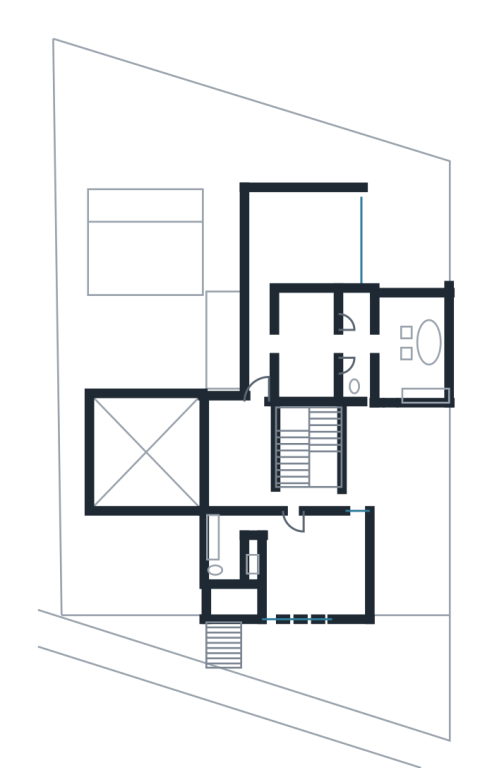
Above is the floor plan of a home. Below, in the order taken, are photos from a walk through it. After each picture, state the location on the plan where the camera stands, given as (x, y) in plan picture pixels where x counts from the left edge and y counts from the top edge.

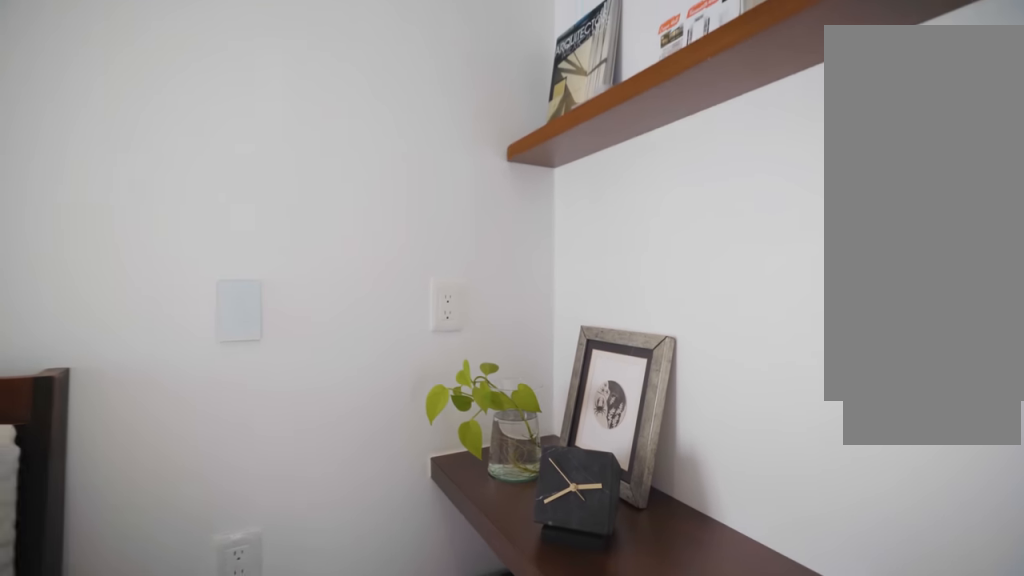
(333, 594)
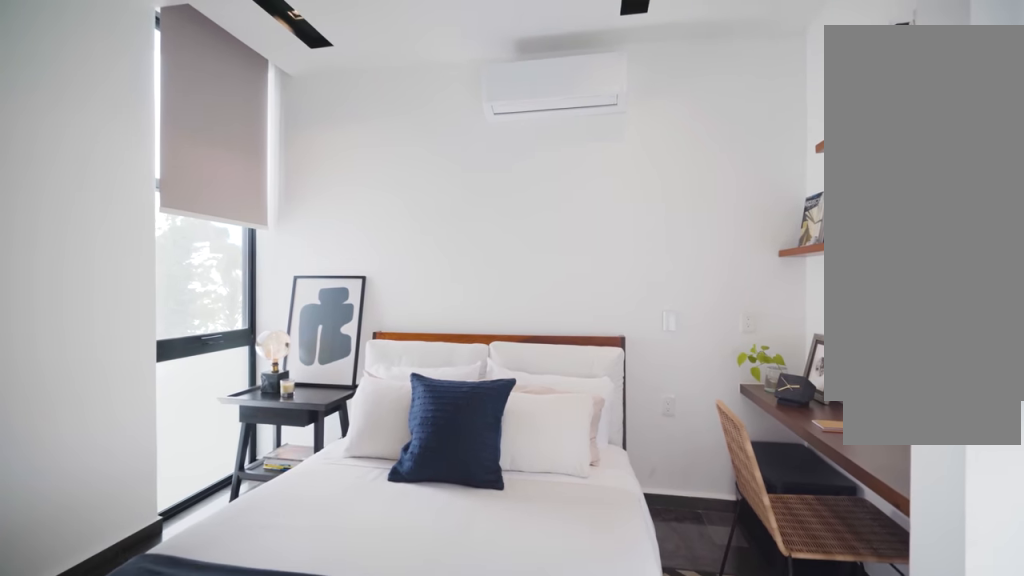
(306, 594)
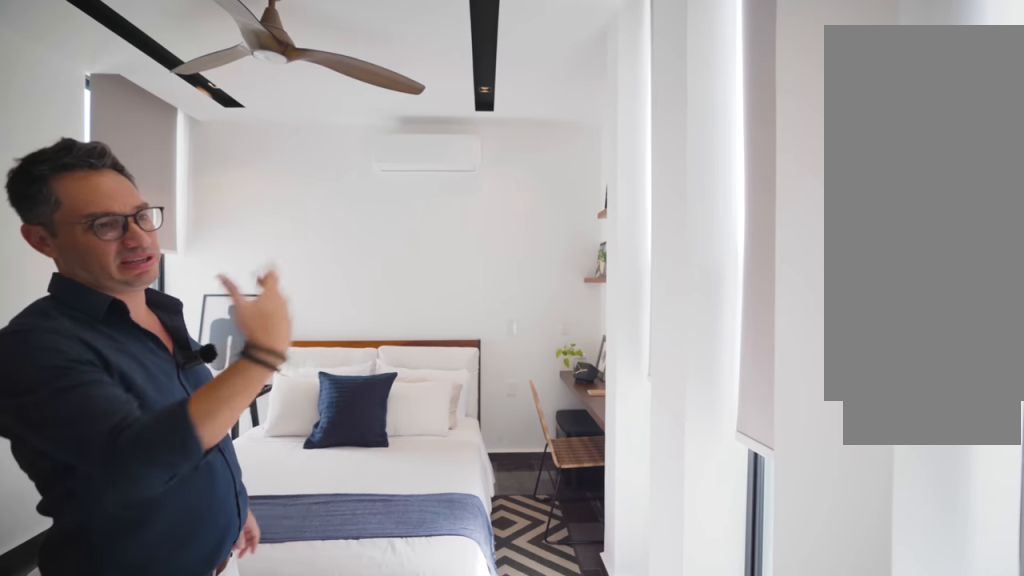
(293, 580)
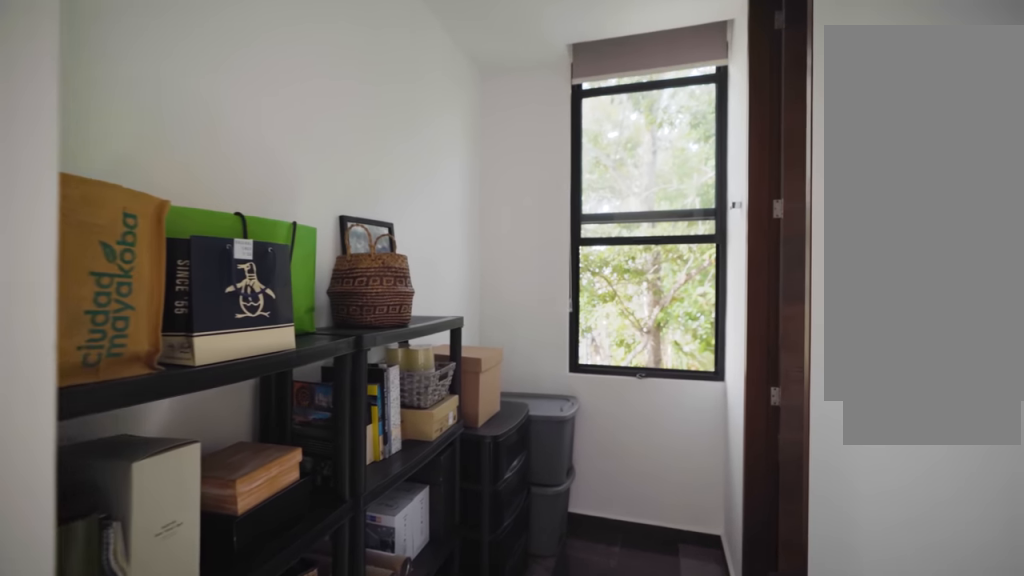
(289, 599)
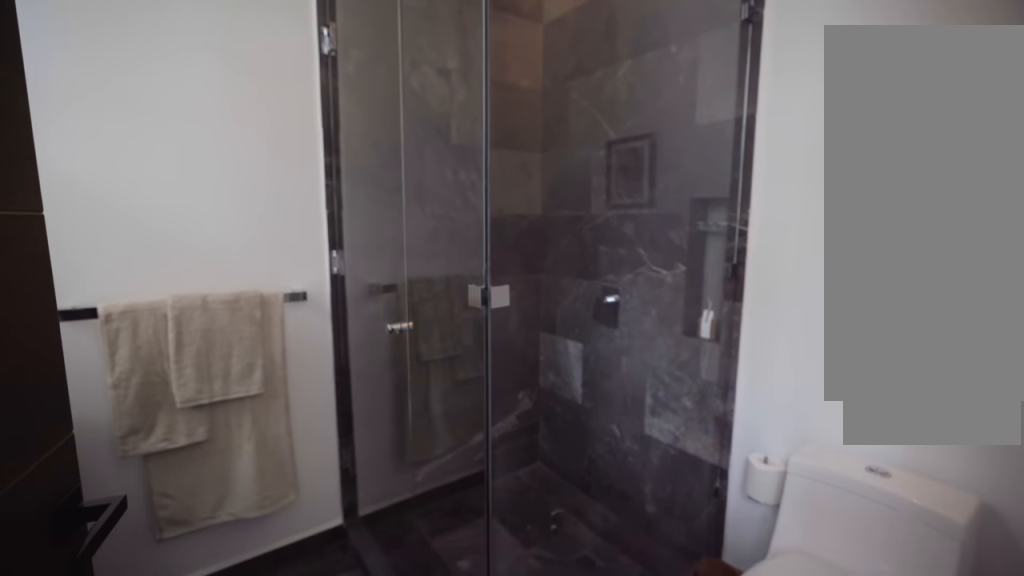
(236, 600)
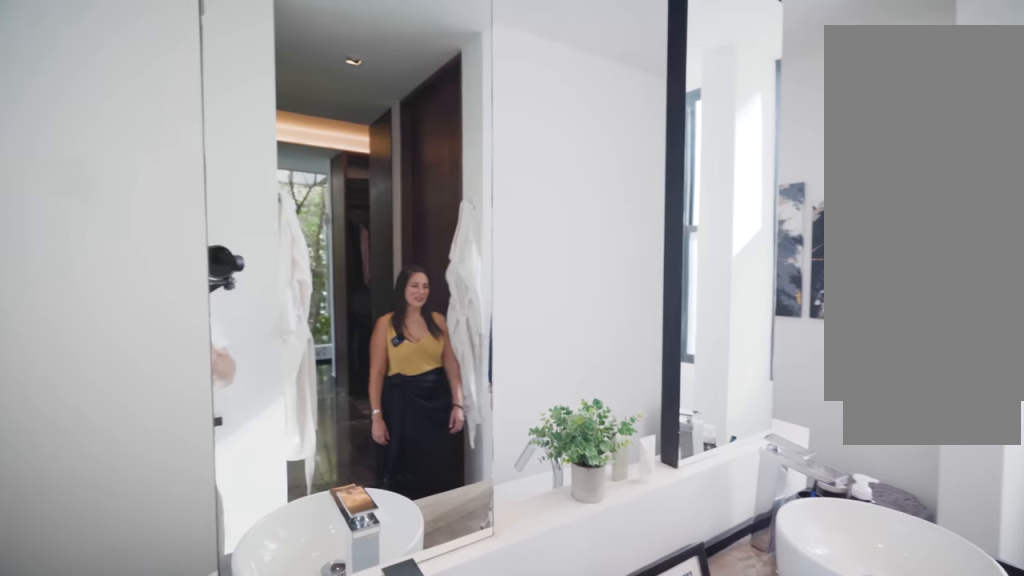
(384, 319)
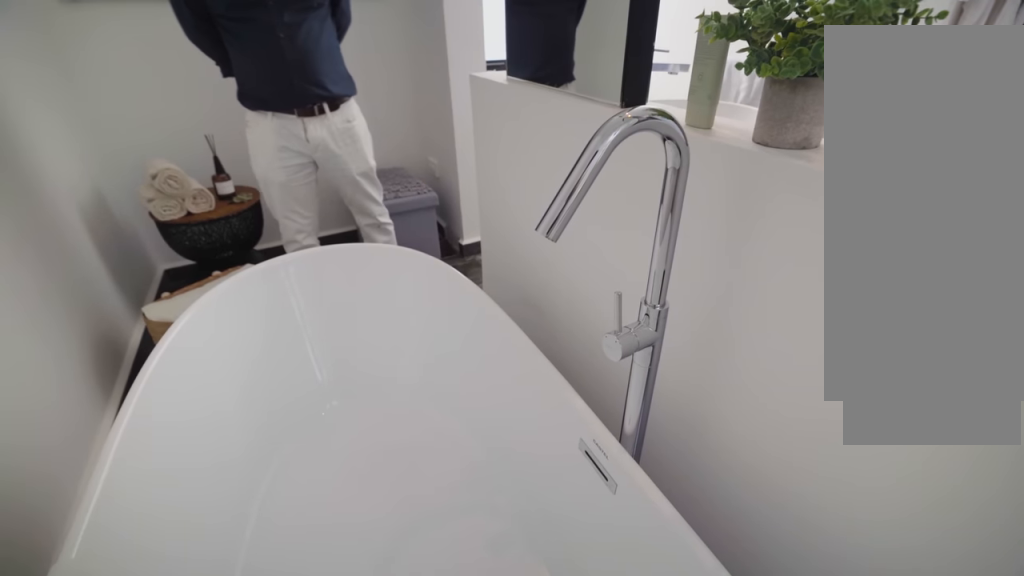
(424, 320)
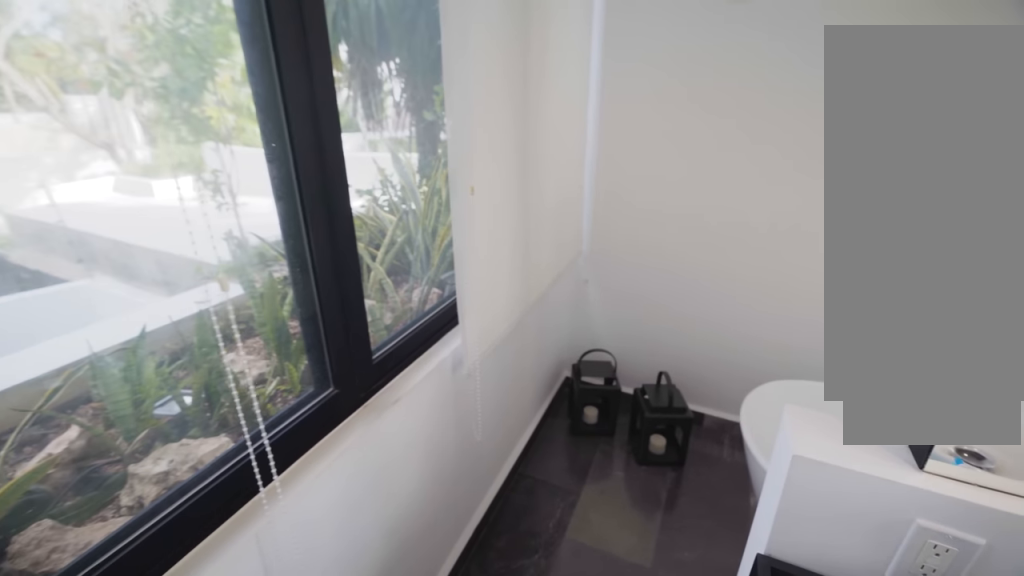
(386, 328)
